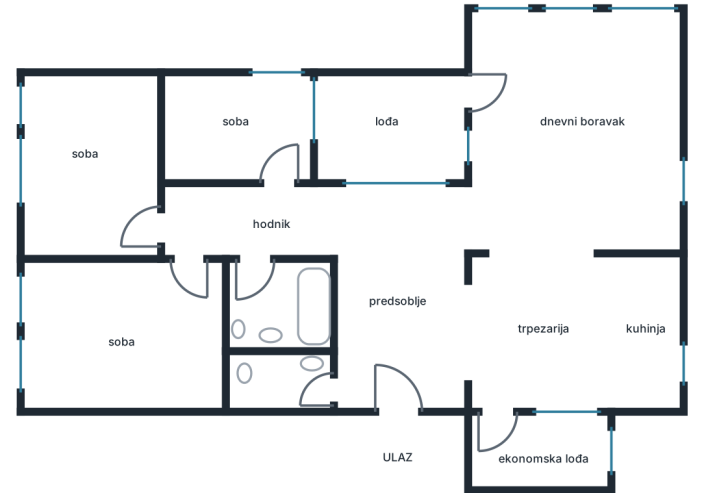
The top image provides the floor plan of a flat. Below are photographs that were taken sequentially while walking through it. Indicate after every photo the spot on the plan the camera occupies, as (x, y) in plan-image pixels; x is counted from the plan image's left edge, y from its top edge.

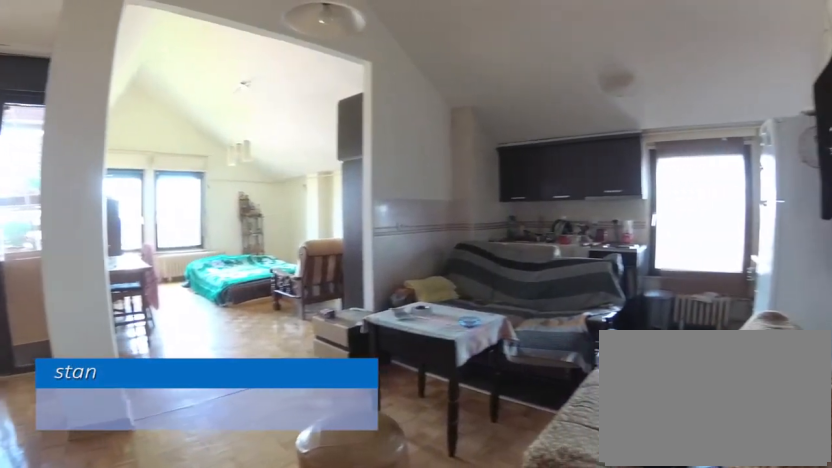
(385, 392)
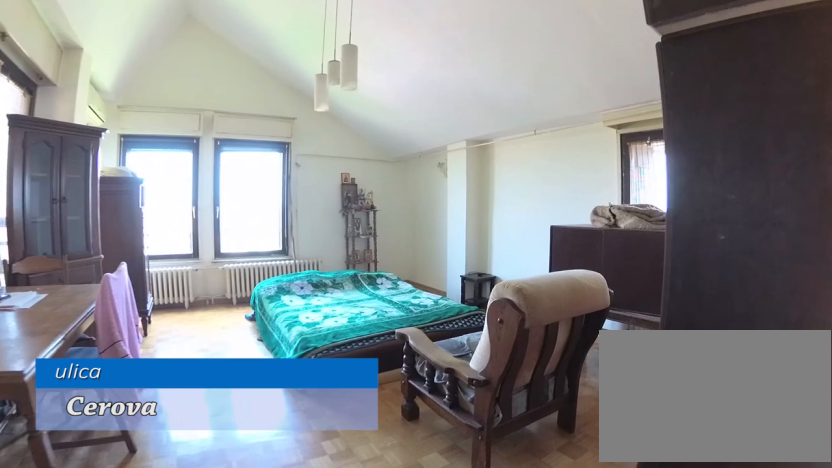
(546, 281)
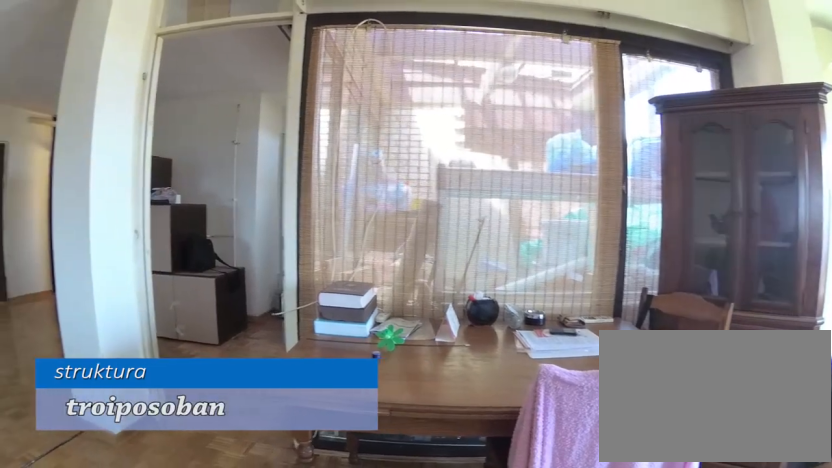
(595, 150)
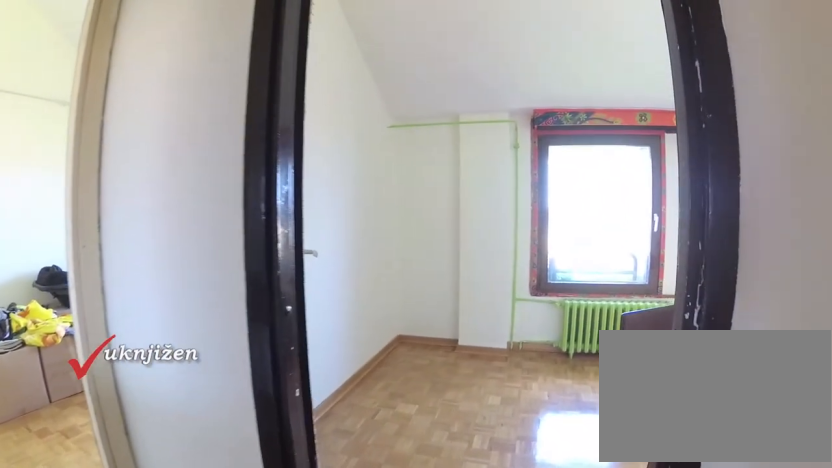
(216, 223)
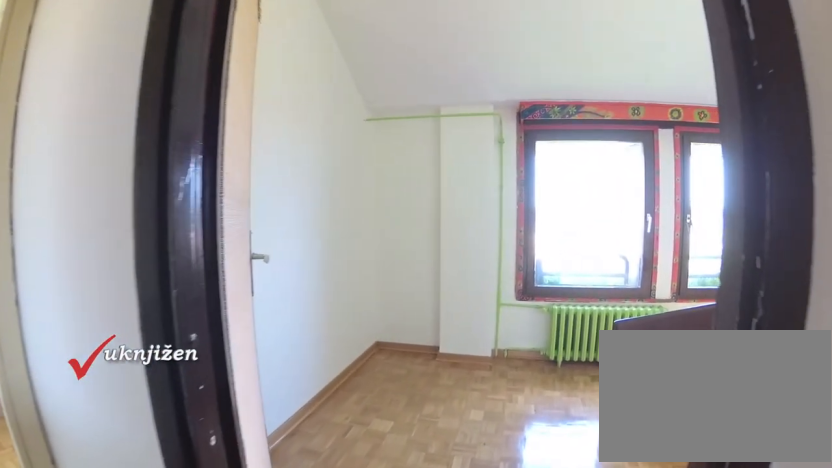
(206, 223)
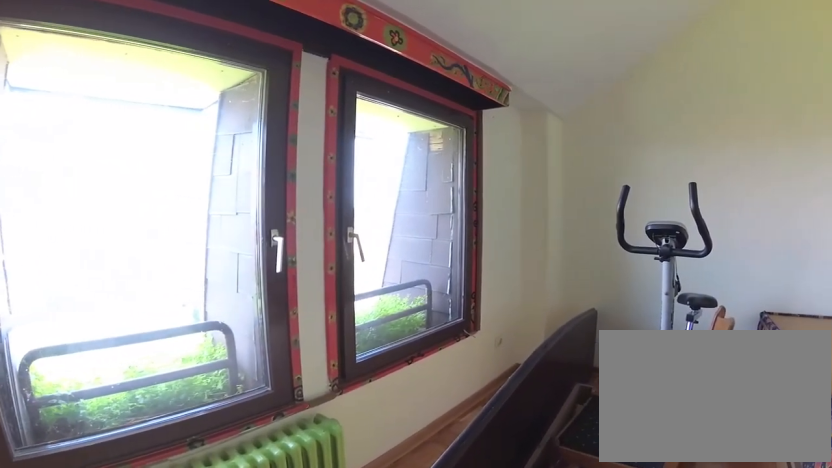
(67, 219)
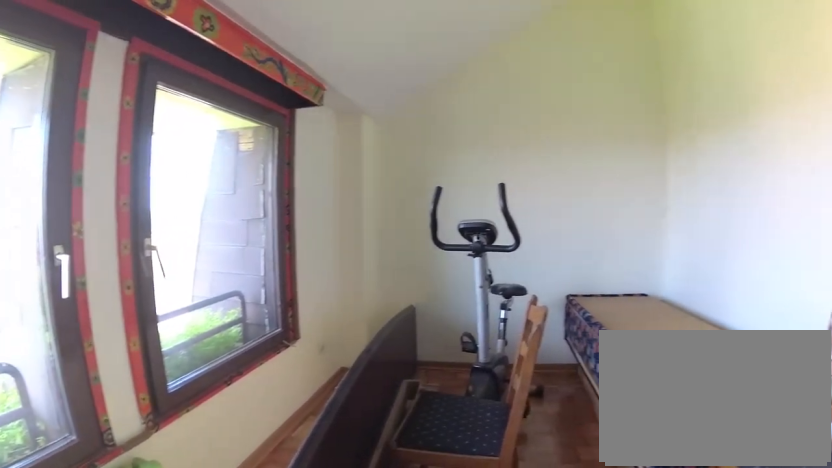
(57, 214)
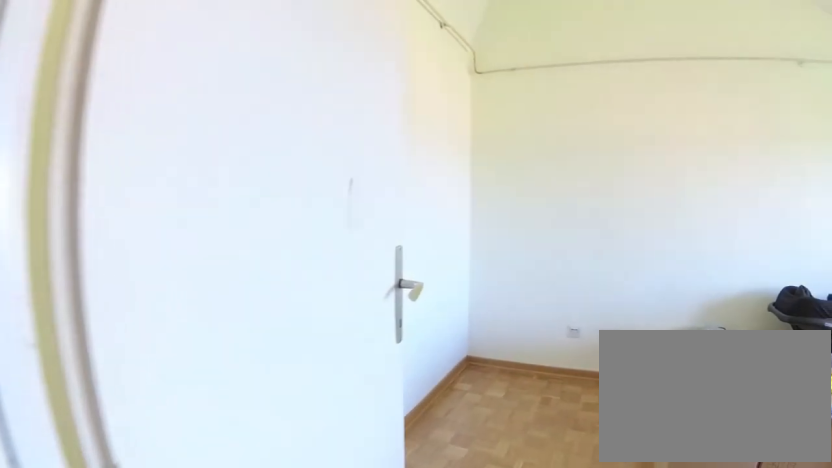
(188, 228)
